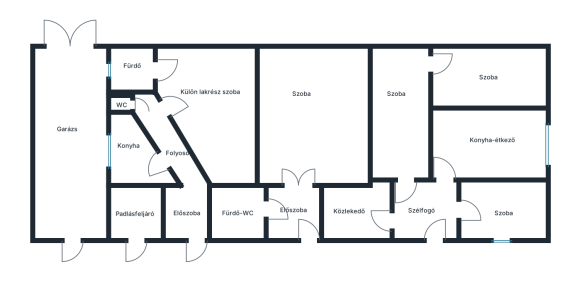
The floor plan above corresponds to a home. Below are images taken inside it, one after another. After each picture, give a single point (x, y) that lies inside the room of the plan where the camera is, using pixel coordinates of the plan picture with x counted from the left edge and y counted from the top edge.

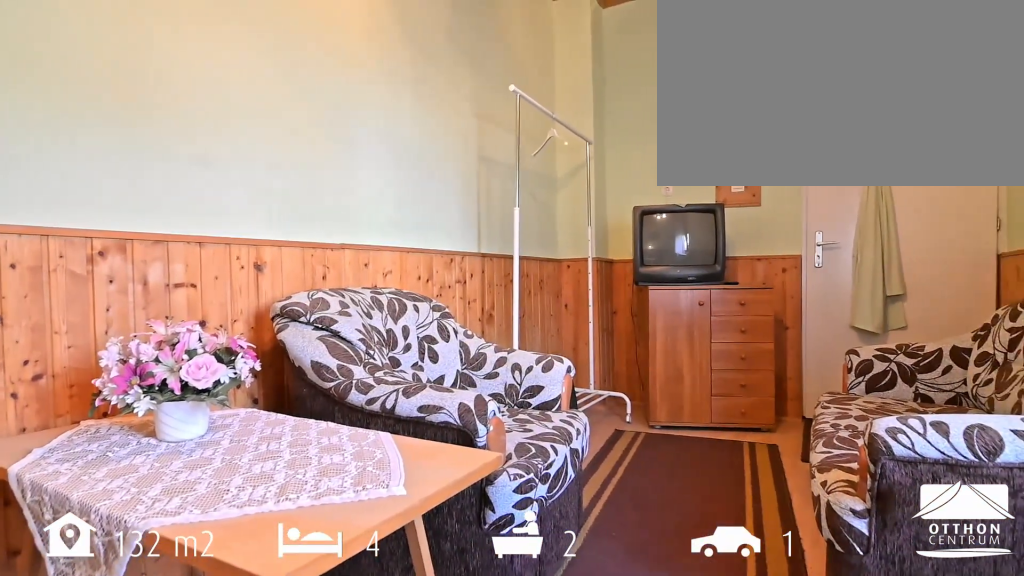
(489, 95)
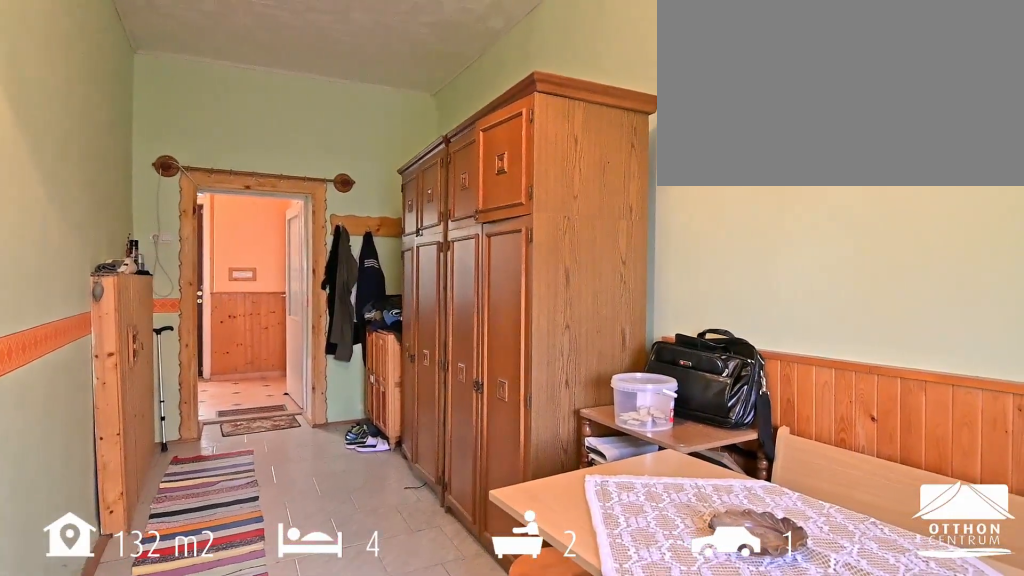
(397, 119)
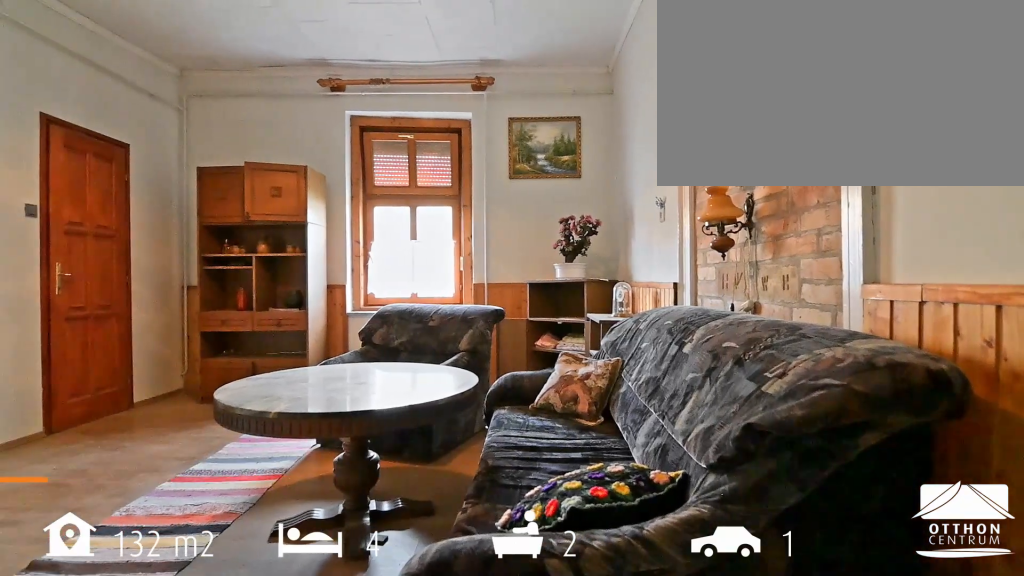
(223, 124)
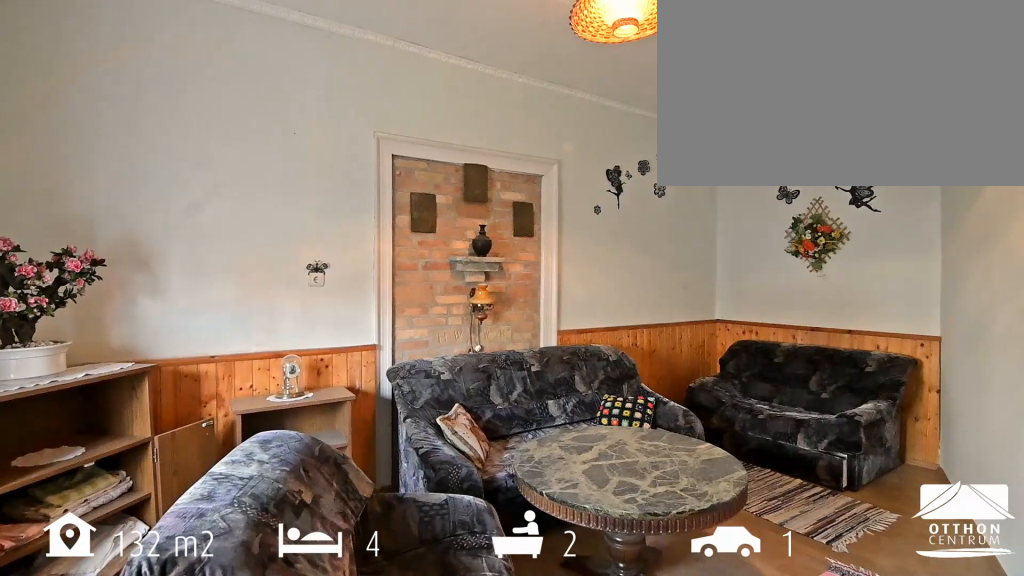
(223, 124)
